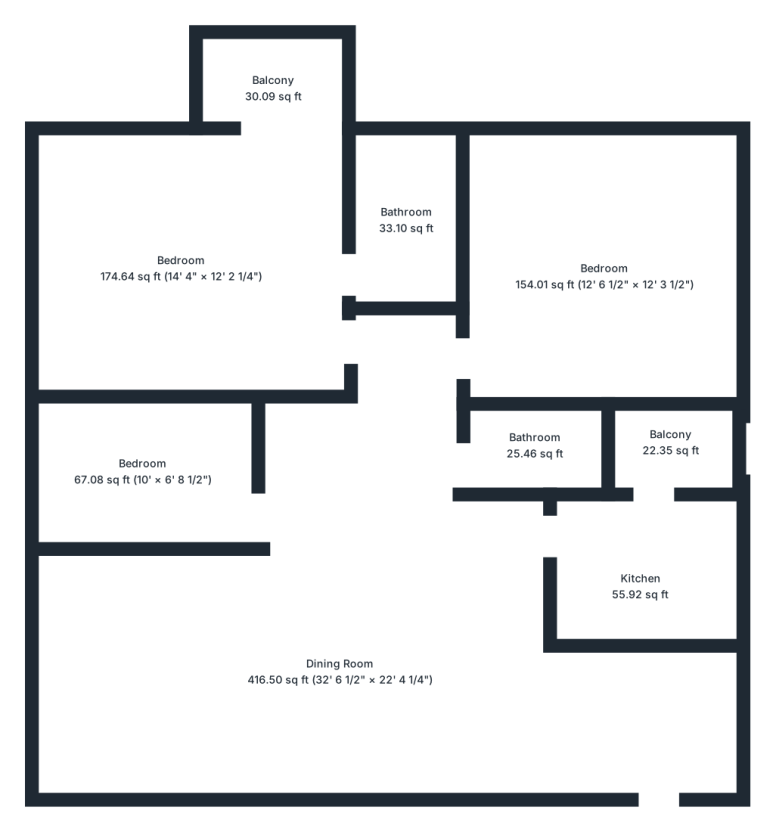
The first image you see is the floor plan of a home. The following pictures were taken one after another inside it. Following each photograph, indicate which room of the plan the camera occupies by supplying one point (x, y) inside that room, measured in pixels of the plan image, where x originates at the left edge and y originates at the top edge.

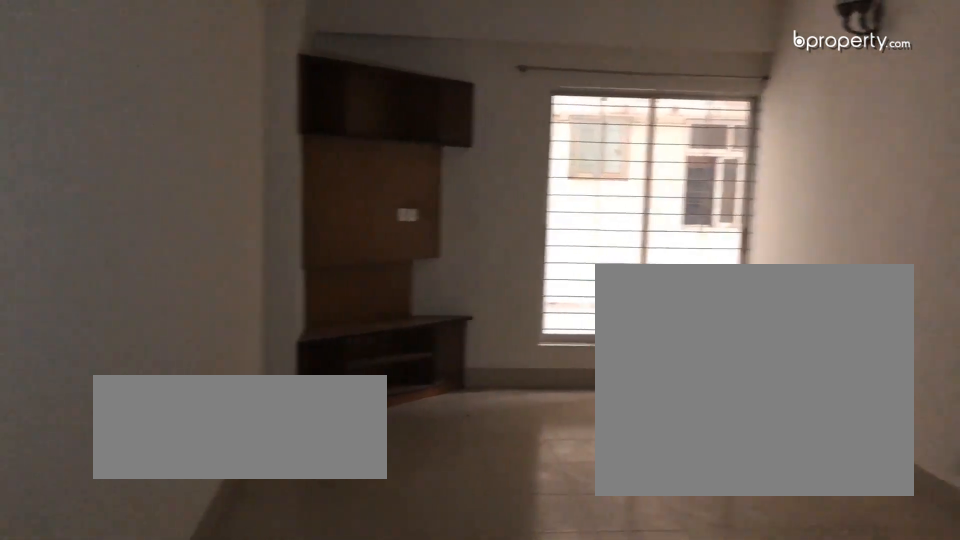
(340, 689)
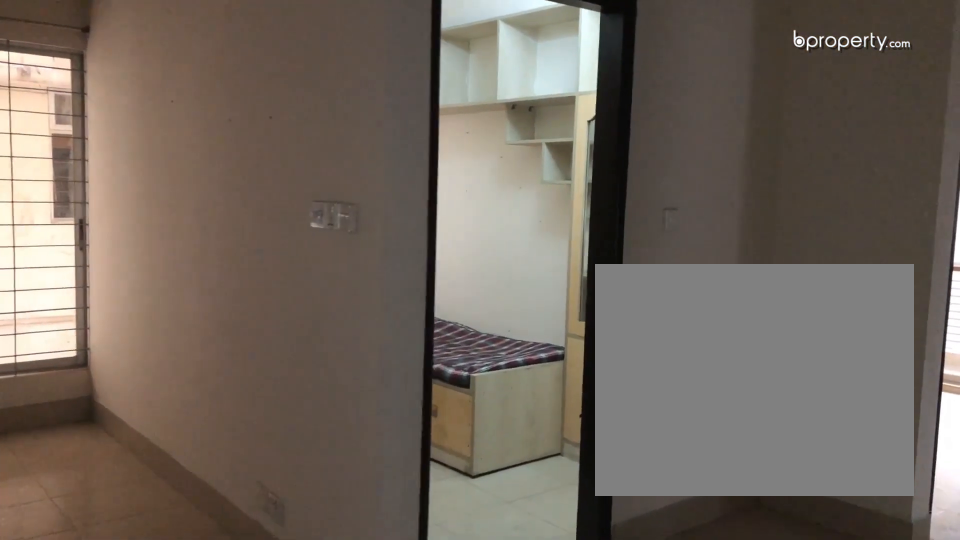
(340, 689)
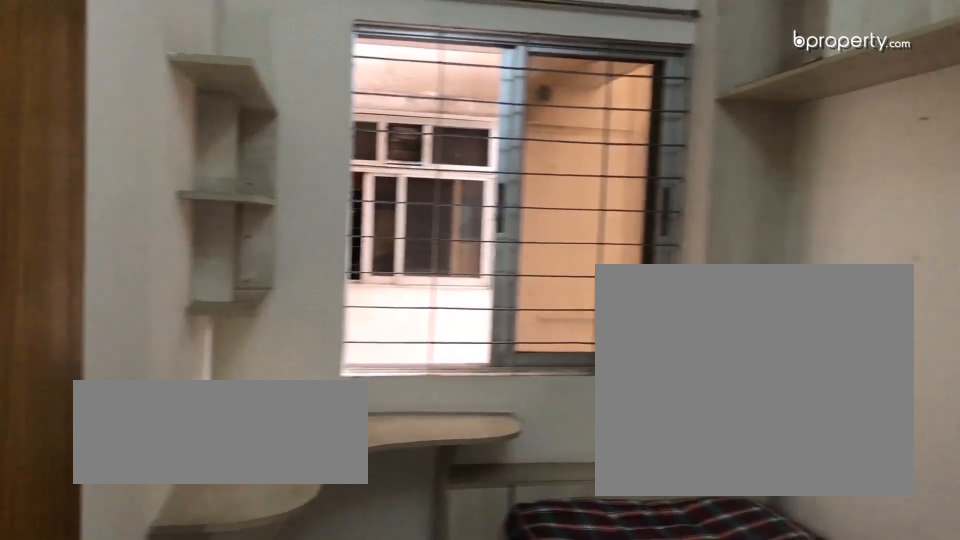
(142, 460)
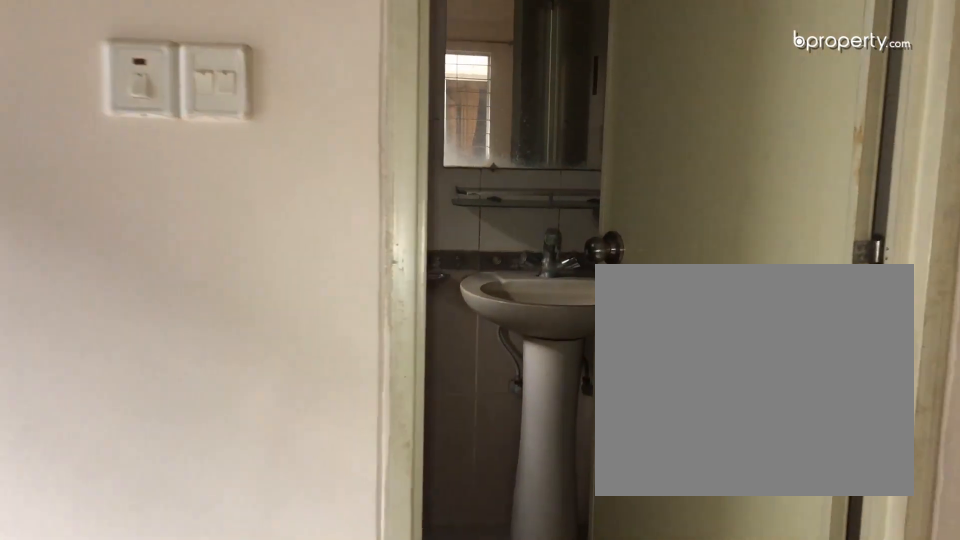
(184, 277)
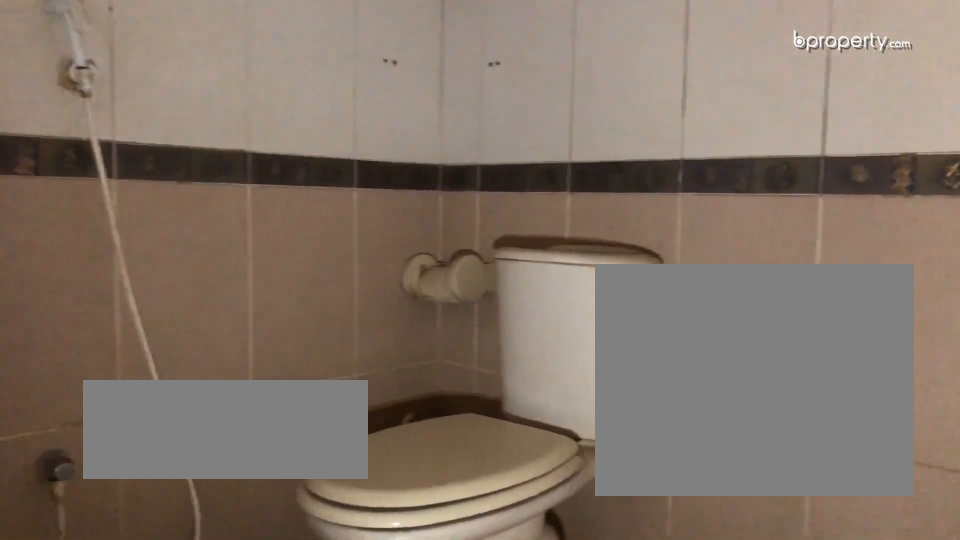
(409, 231)
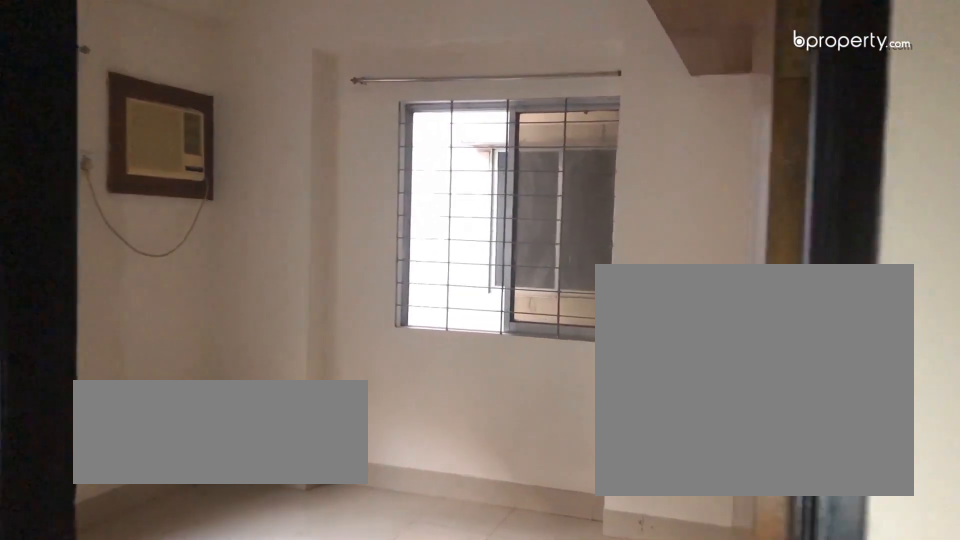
(605, 283)
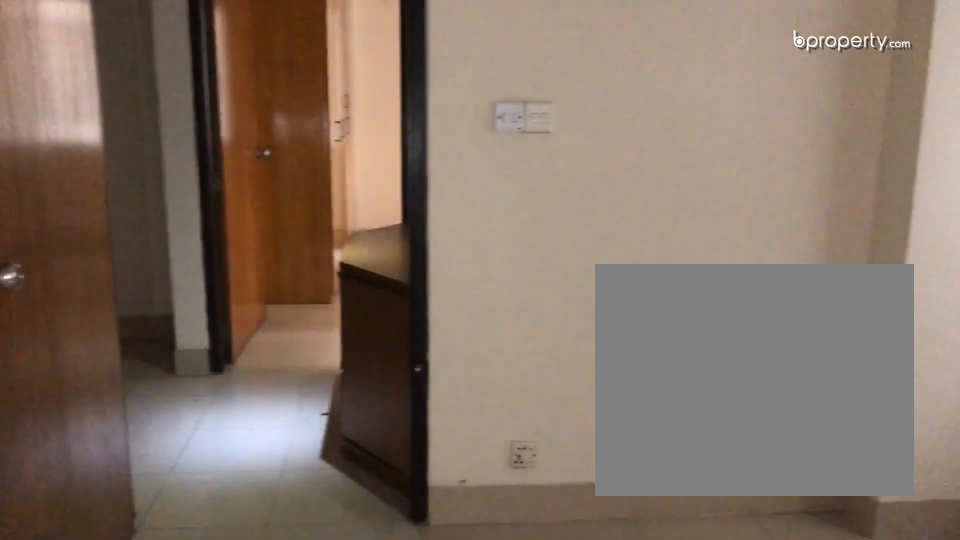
(605, 283)
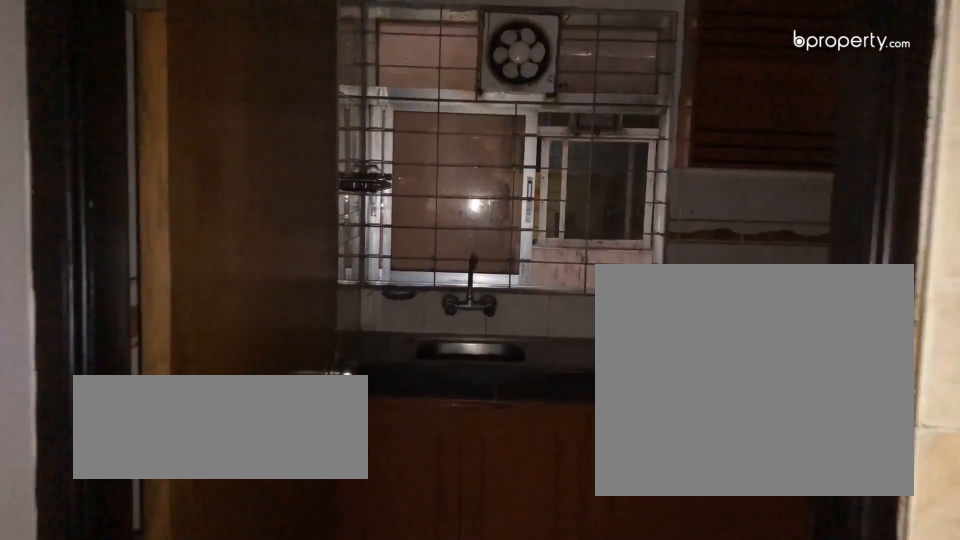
(640, 583)
